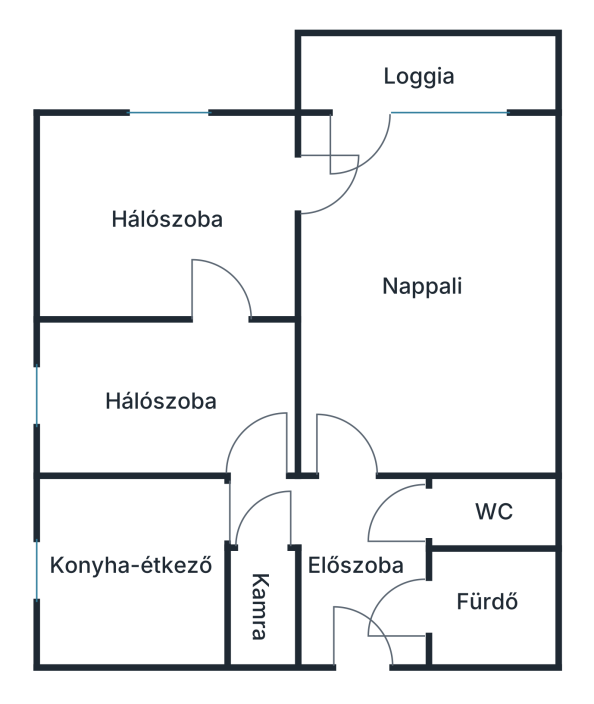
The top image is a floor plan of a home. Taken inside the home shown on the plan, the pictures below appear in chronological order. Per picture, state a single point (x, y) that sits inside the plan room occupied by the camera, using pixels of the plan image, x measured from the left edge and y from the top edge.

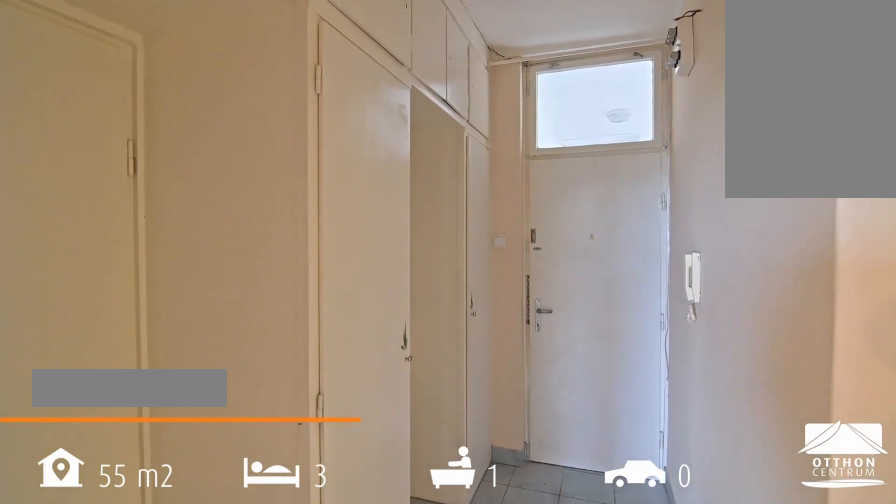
(361, 561)
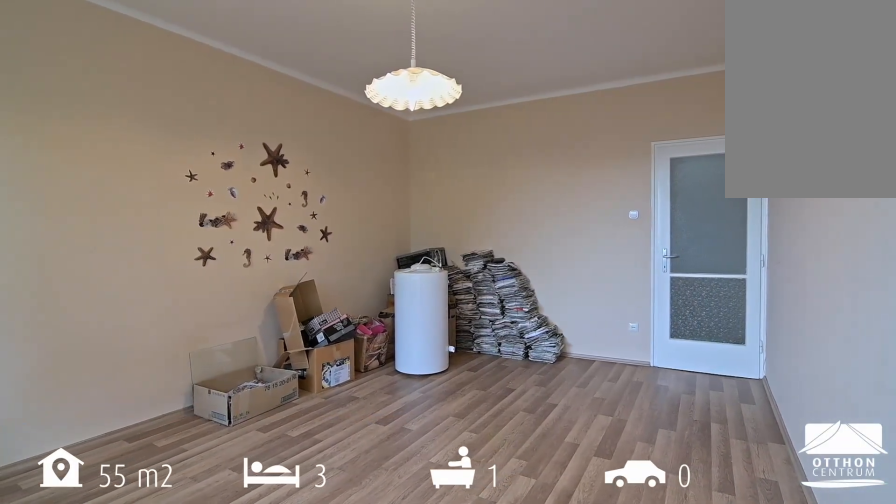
(425, 254)
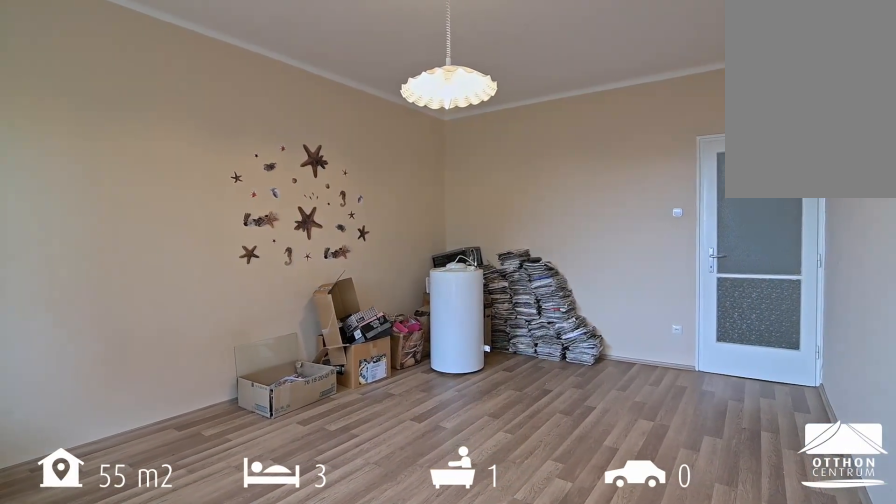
(425, 254)
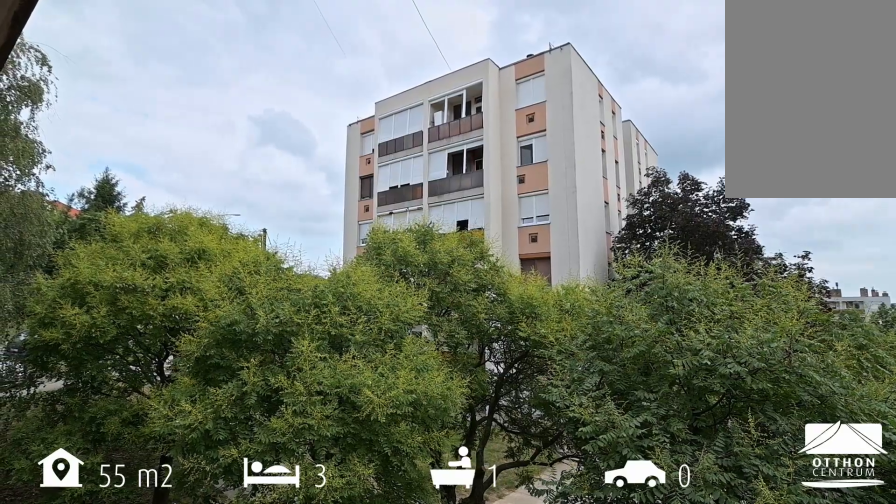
(452, 75)
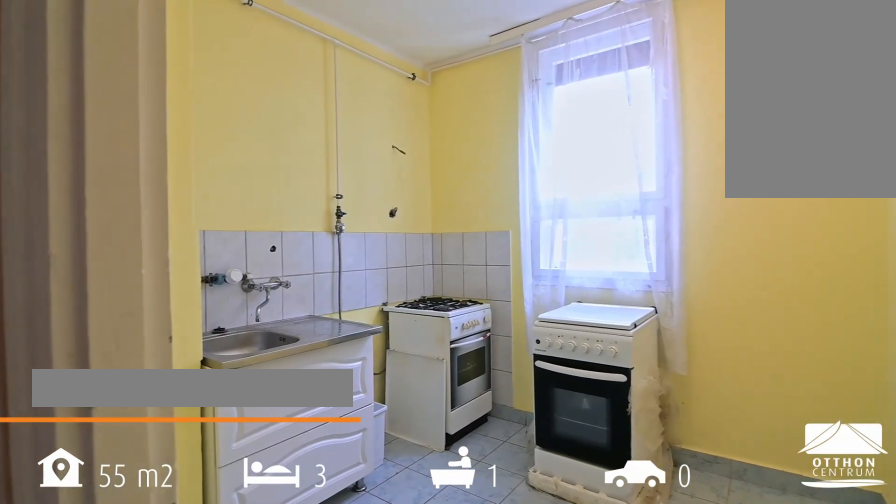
(143, 596)
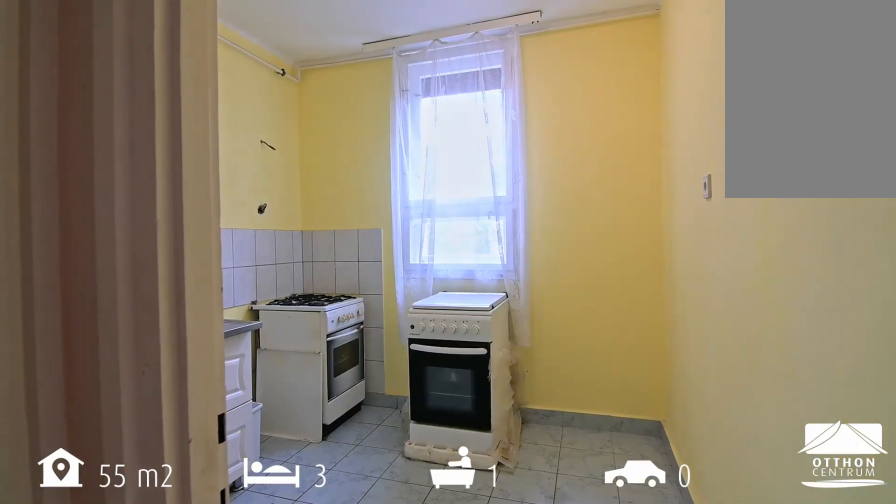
(143, 596)
